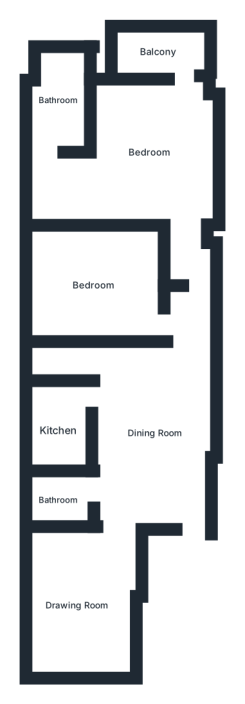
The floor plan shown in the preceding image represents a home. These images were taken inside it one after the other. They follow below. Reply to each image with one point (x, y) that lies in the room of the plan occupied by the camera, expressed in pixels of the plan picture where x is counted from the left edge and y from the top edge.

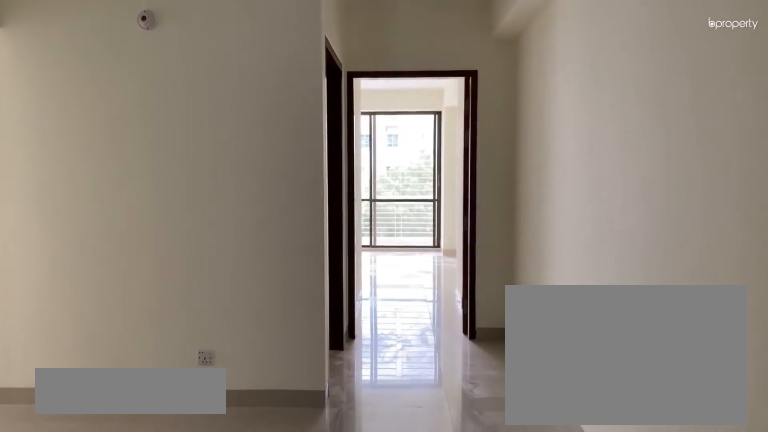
(154, 427)
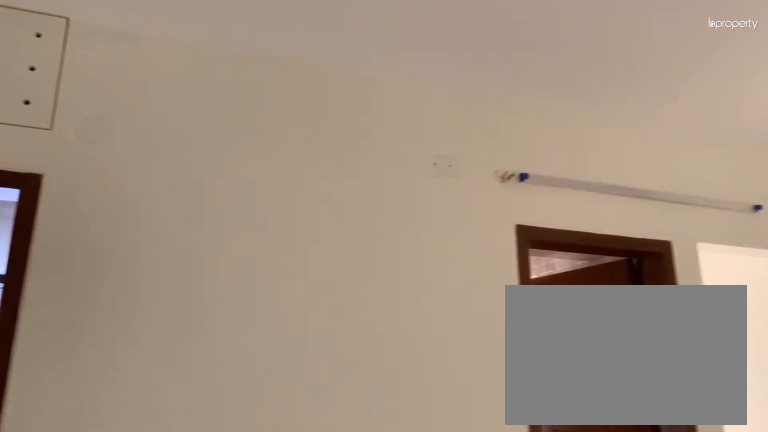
(154, 427)
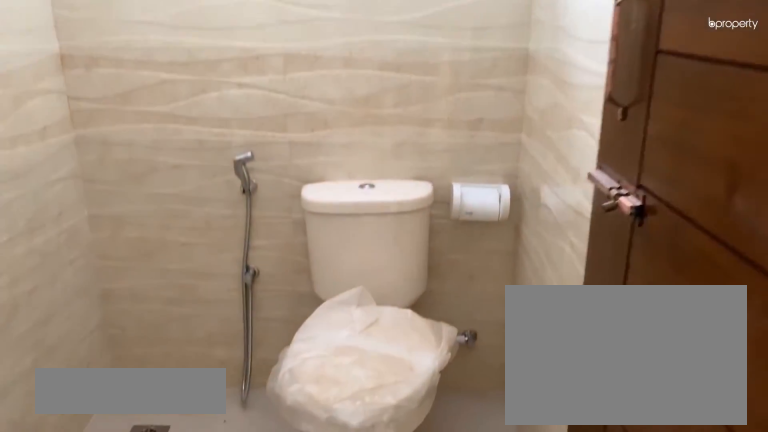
(59, 498)
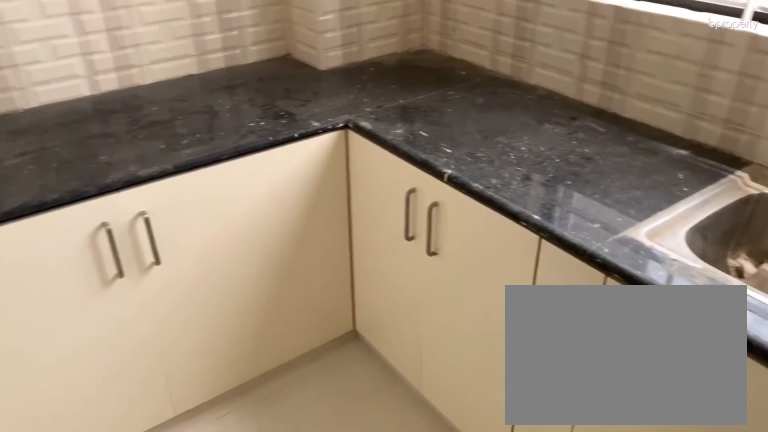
(58, 427)
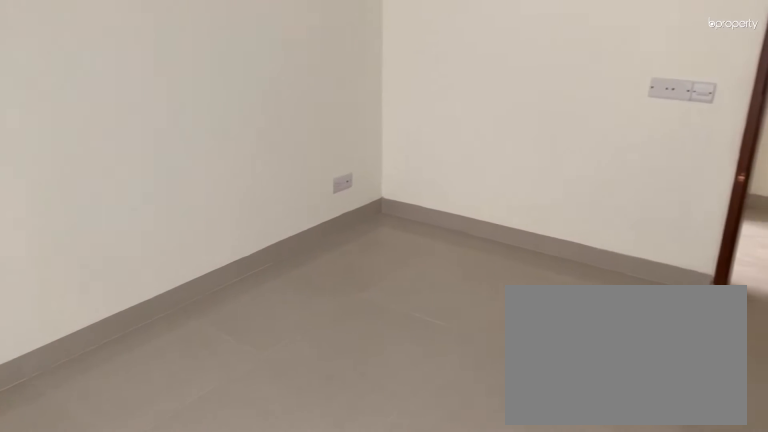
(93, 285)
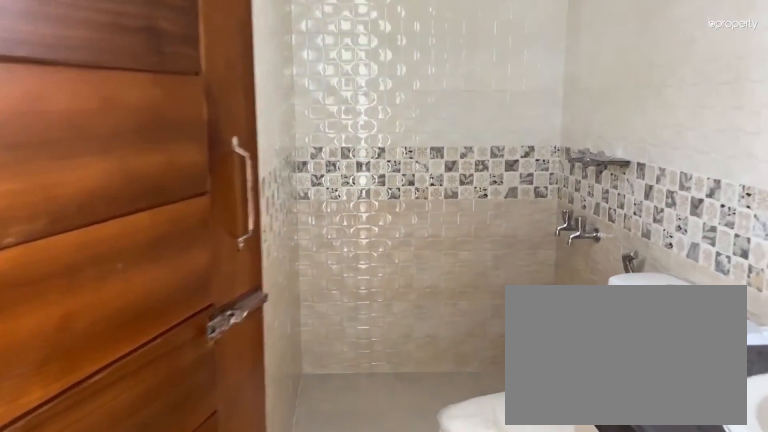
(56, 99)
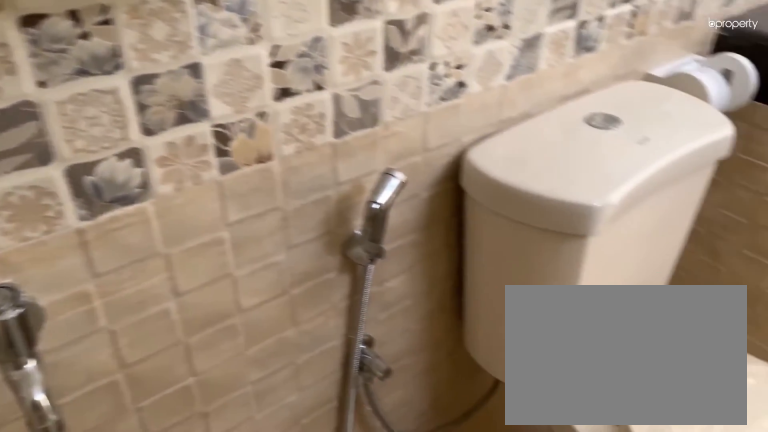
(56, 99)
